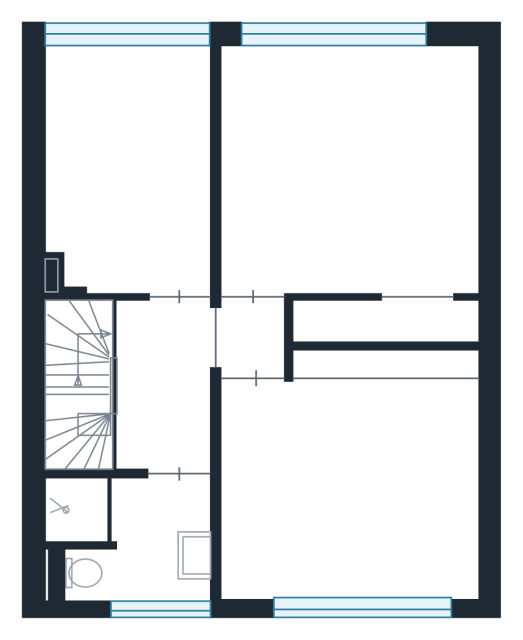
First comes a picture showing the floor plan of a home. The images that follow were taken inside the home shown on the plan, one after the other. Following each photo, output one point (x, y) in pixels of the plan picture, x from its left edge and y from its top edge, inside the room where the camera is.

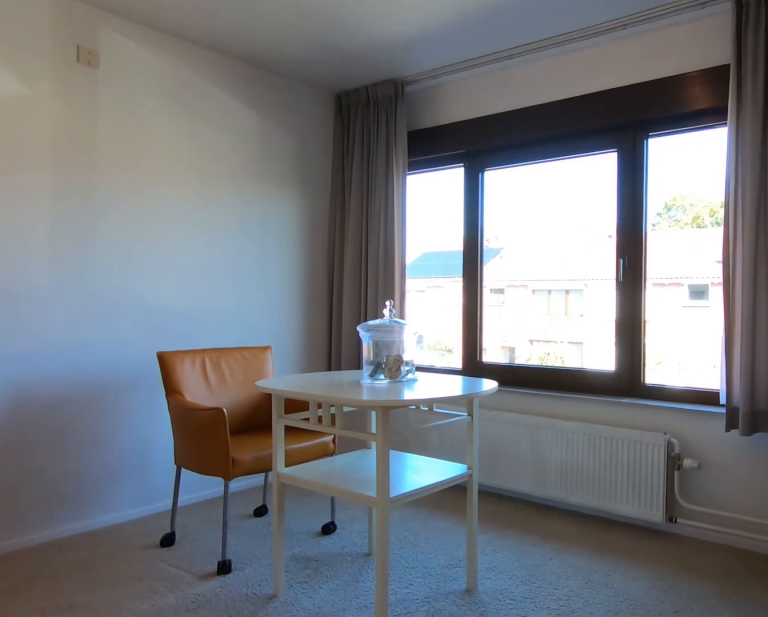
(349, 488)
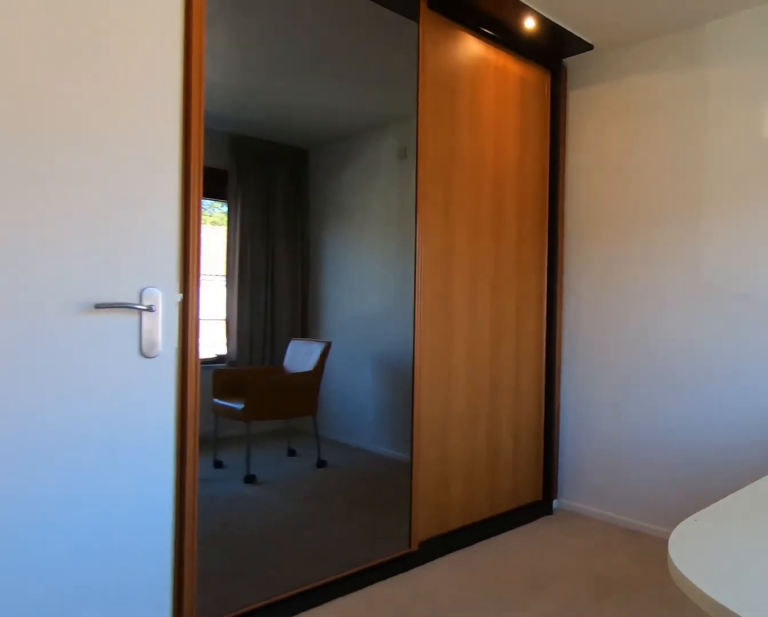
(349, 488)
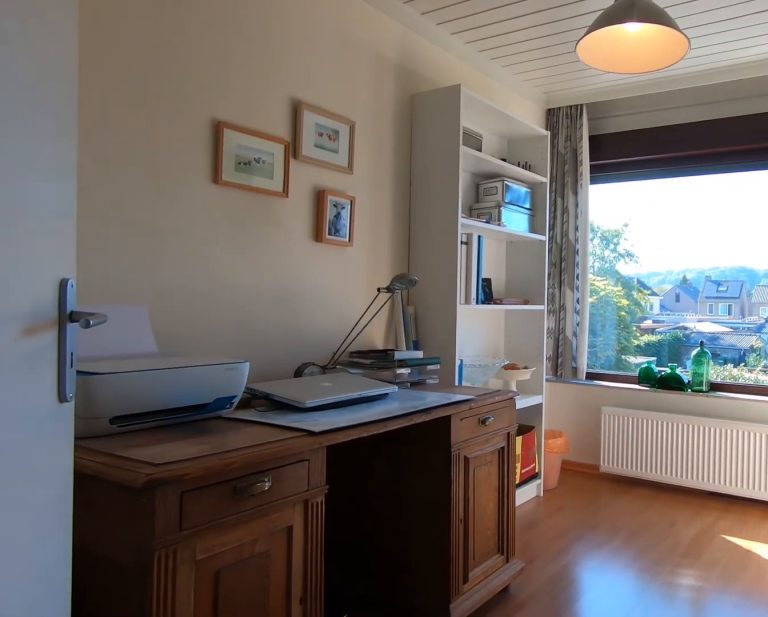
(130, 165)
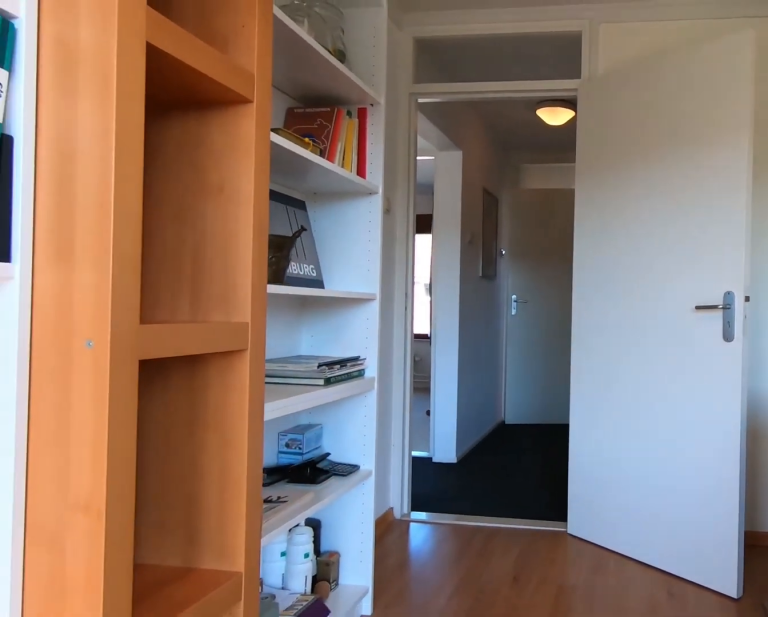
(130, 165)
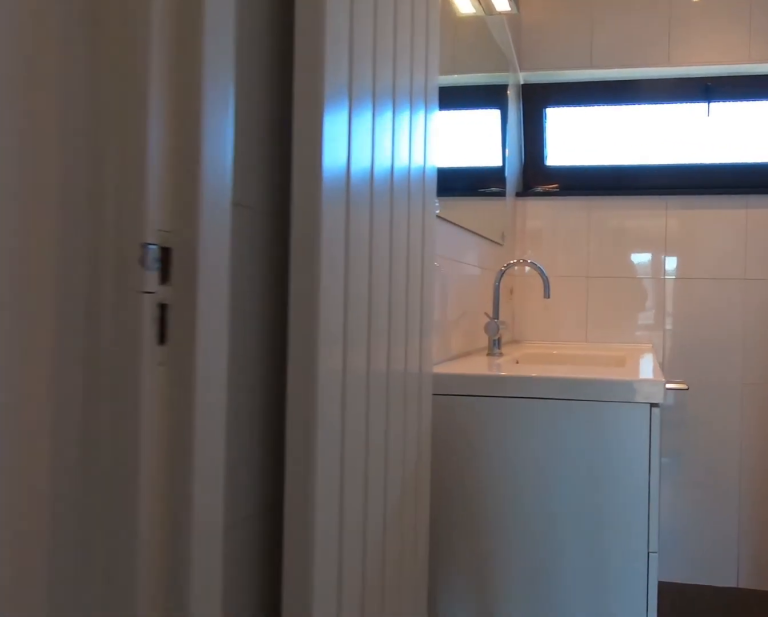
(184, 373)
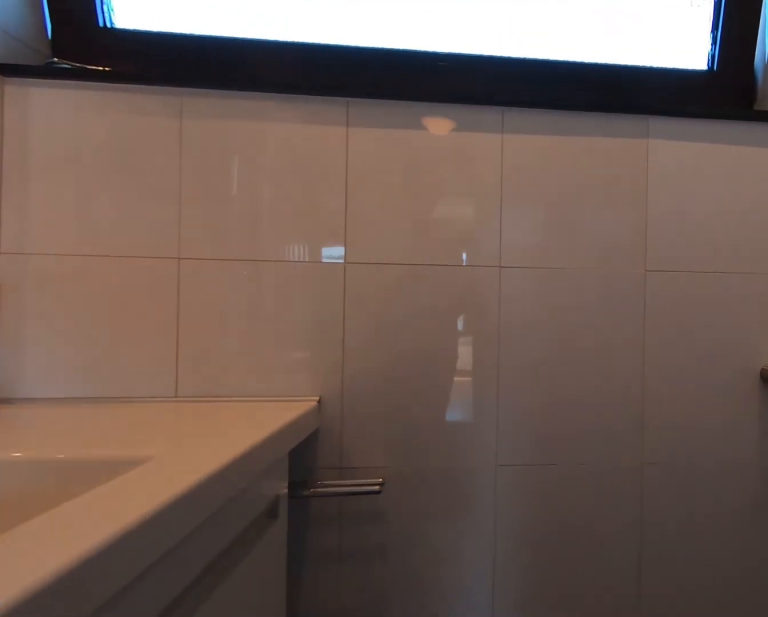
(131, 534)
